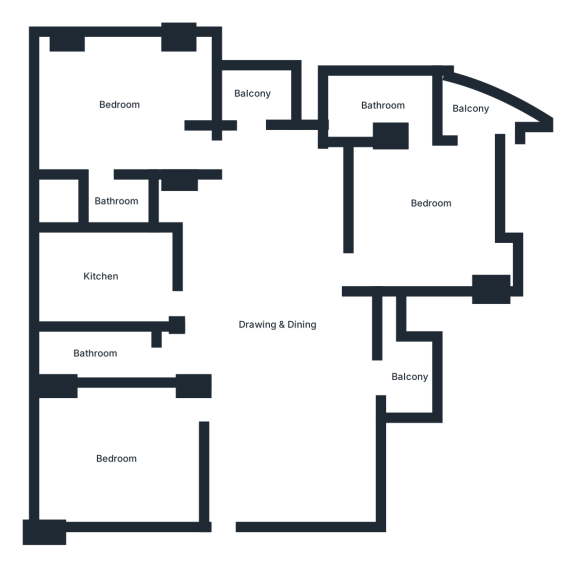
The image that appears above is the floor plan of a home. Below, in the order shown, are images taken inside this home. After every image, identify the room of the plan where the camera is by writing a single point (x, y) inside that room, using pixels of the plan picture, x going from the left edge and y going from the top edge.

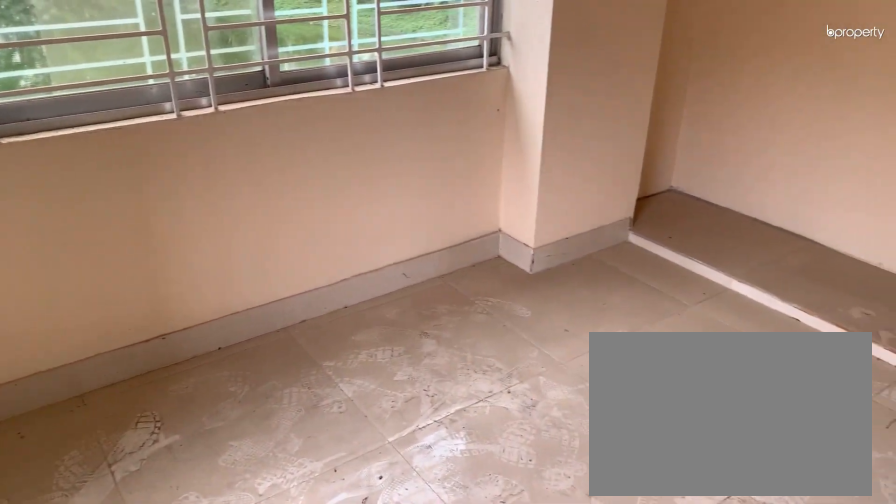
(122, 111)
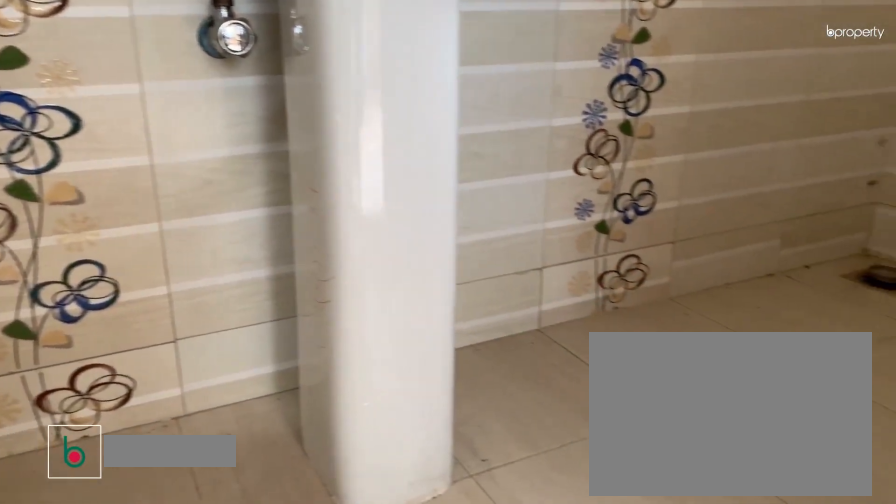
(102, 201)
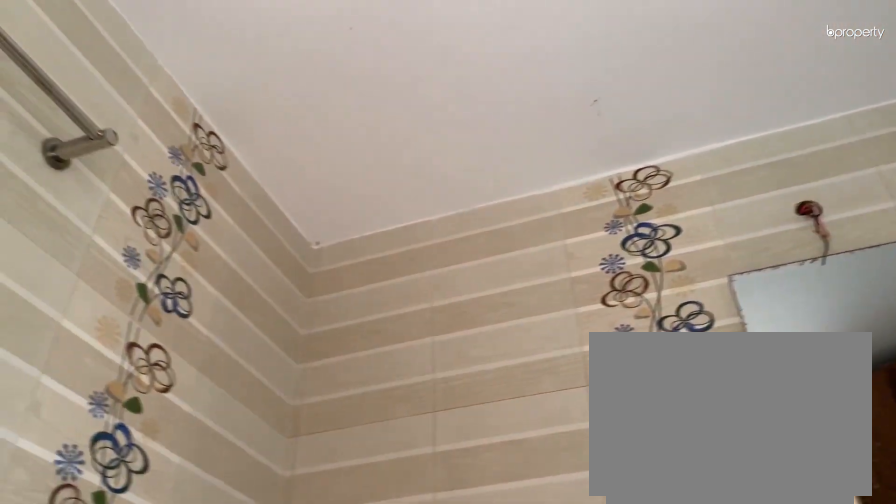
(102, 201)
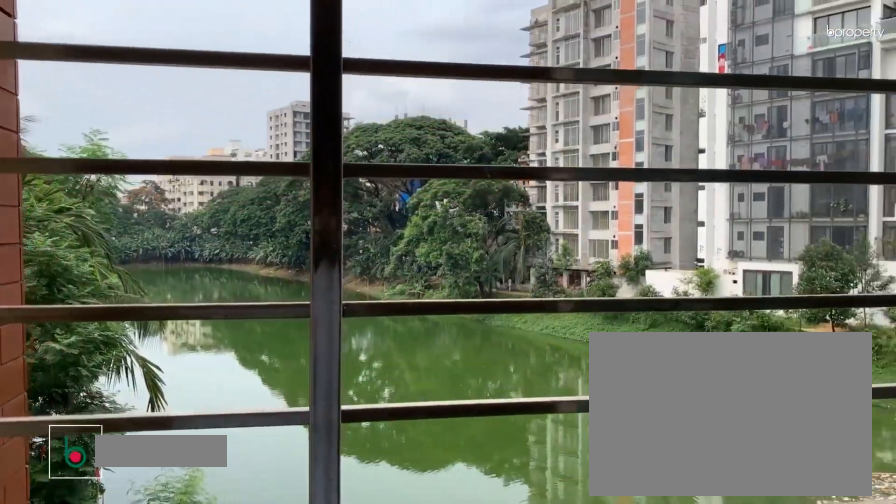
(260, 90)
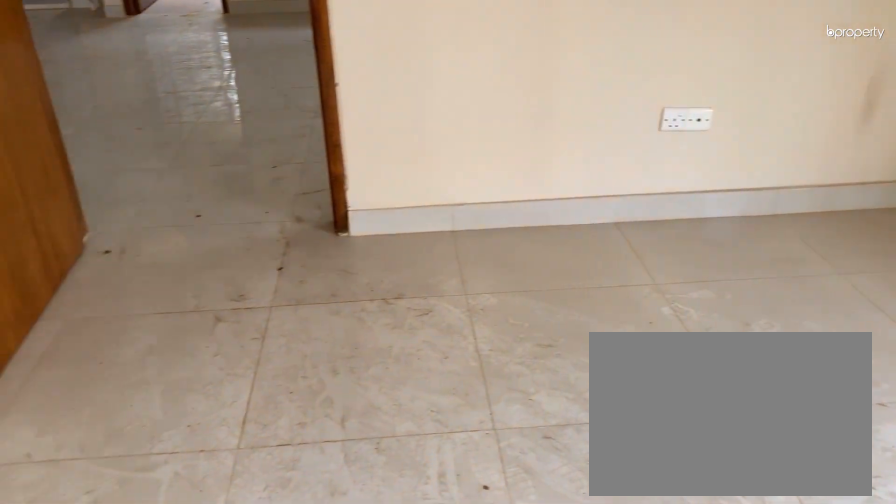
(430, 206)
